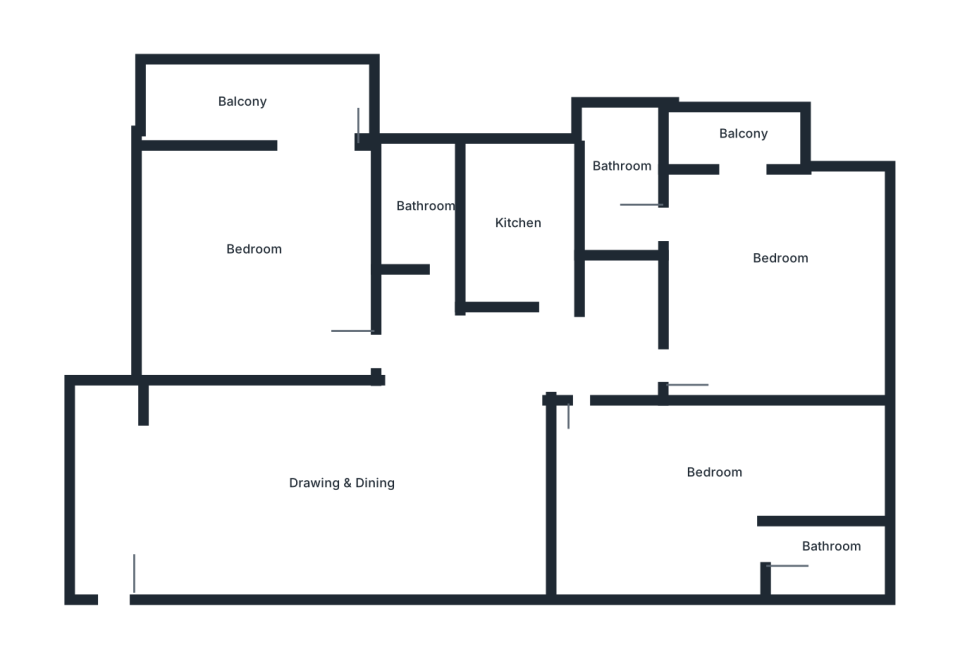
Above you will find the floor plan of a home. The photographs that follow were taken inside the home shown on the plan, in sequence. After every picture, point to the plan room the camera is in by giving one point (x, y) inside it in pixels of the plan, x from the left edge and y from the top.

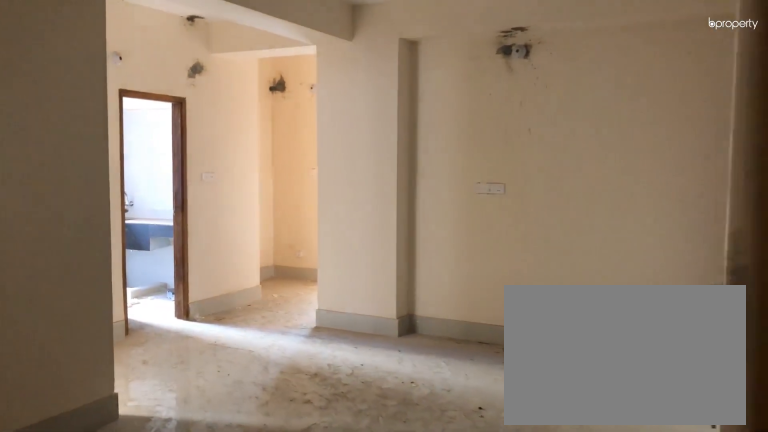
(112, 585)
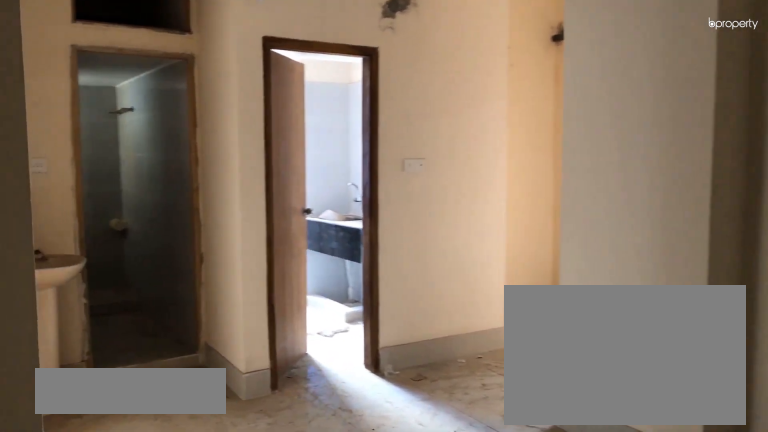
(309, 477)
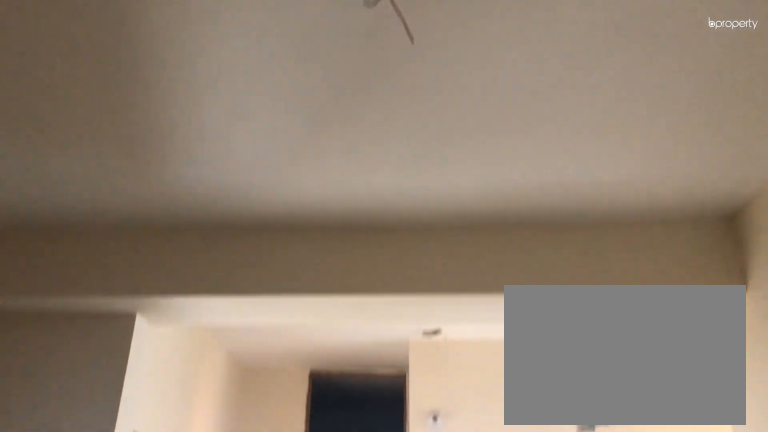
(310, 477)
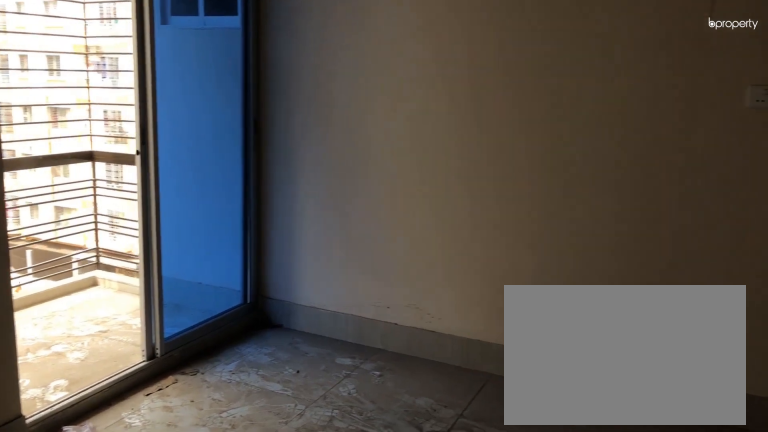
(259, 257)
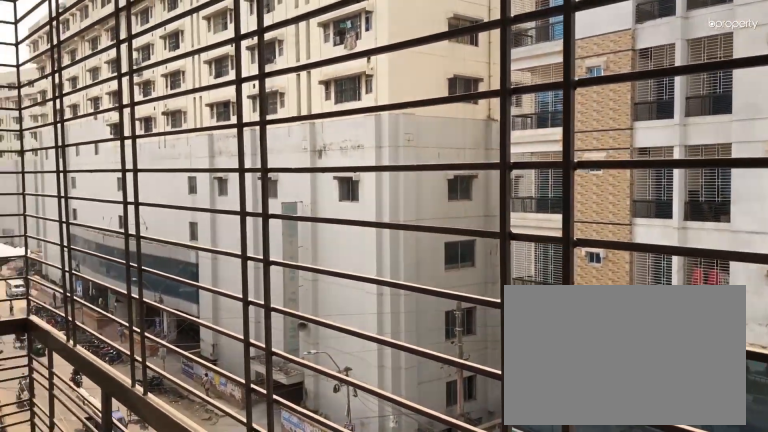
(255, 103)
